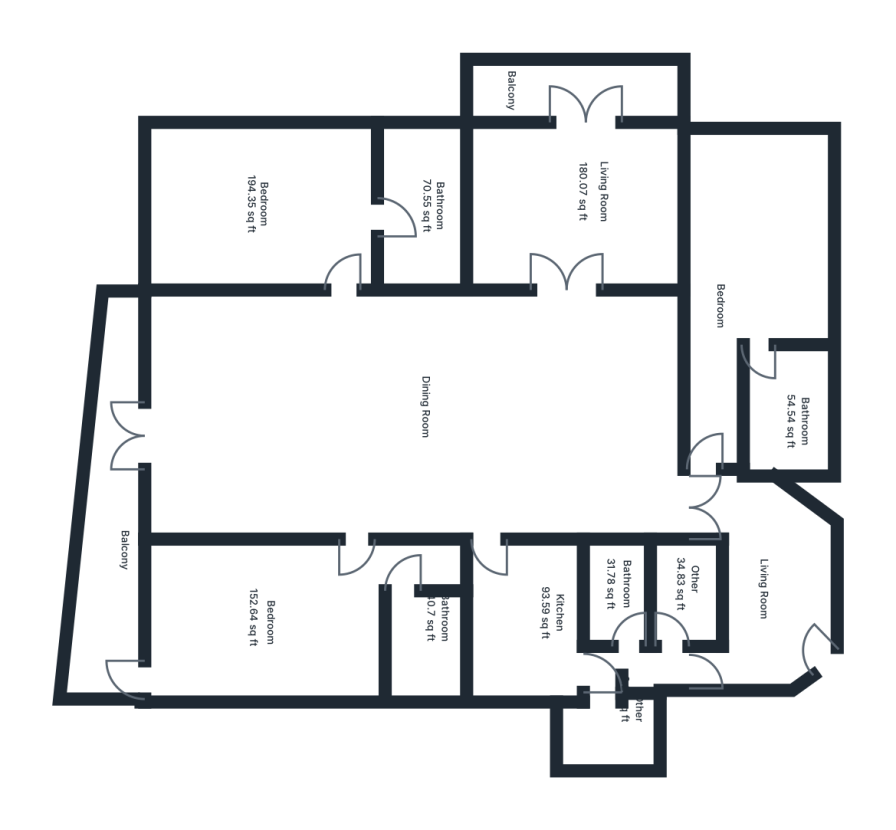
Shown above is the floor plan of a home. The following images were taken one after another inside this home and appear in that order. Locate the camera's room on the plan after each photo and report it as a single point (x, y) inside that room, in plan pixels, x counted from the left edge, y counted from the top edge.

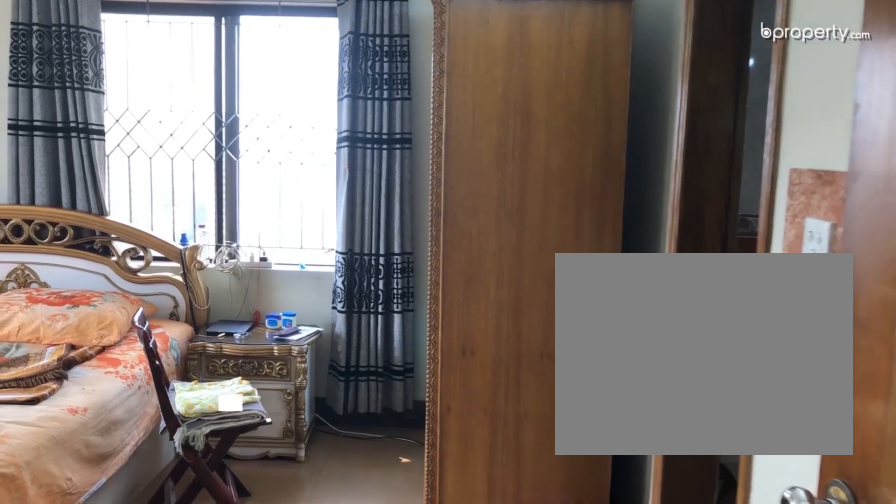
(322, 172)
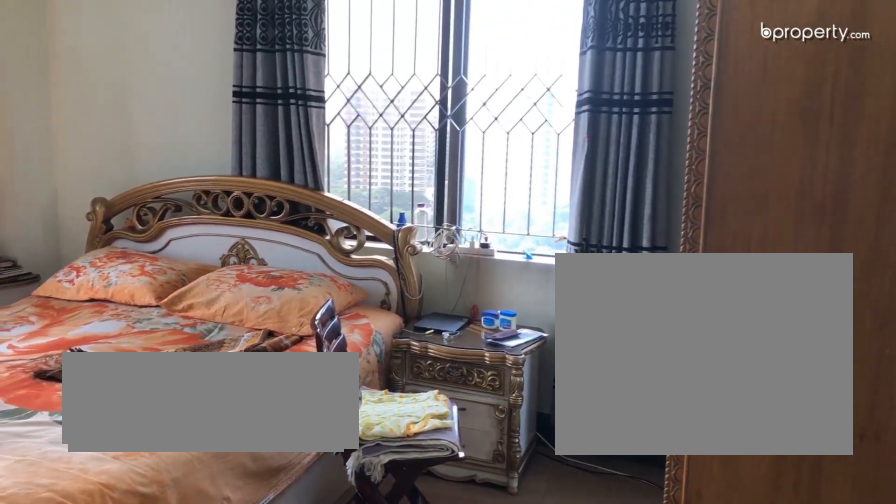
(322, 172)
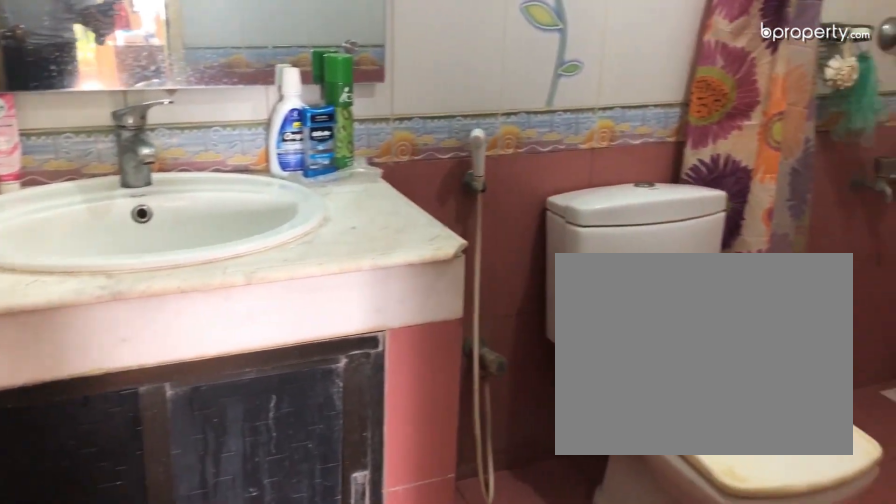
(418, 648)
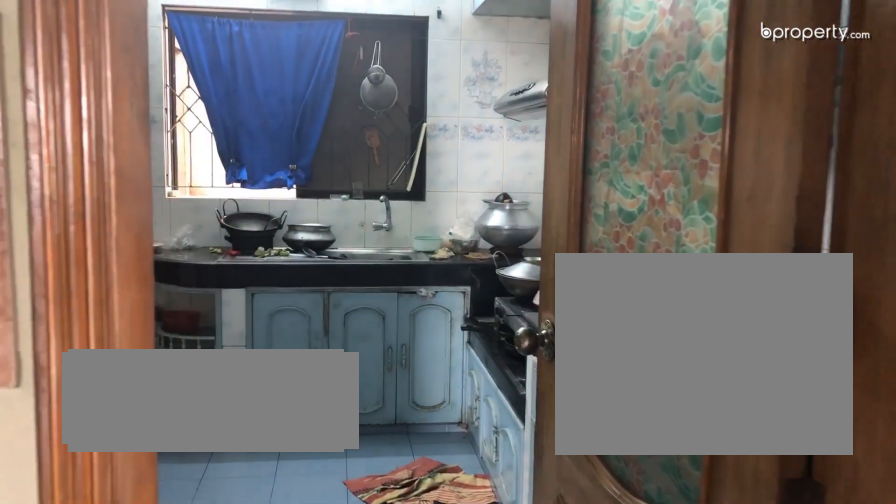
(523, 597)
